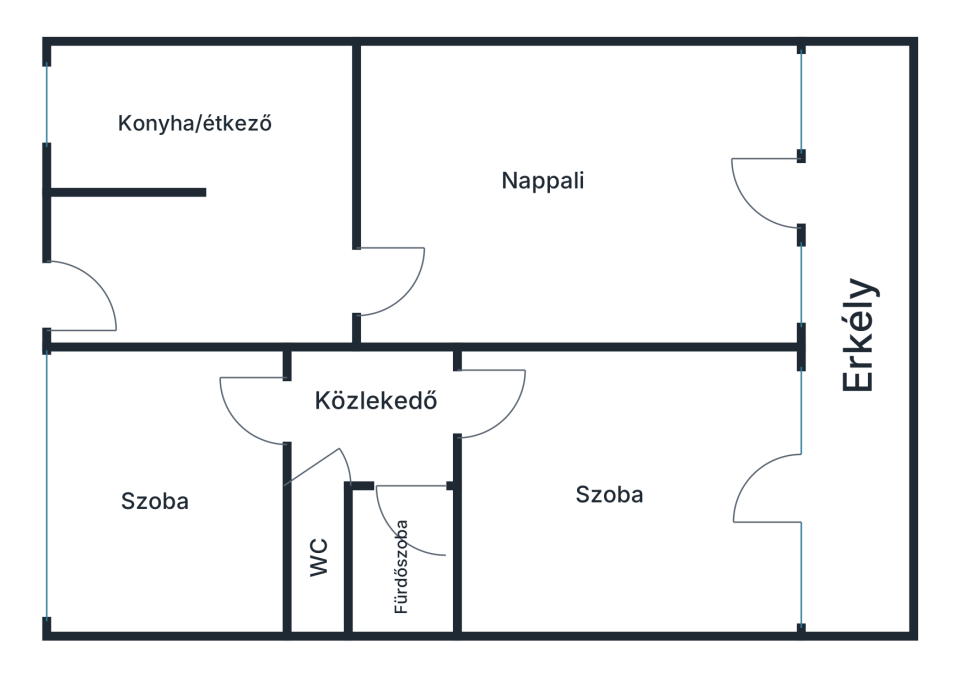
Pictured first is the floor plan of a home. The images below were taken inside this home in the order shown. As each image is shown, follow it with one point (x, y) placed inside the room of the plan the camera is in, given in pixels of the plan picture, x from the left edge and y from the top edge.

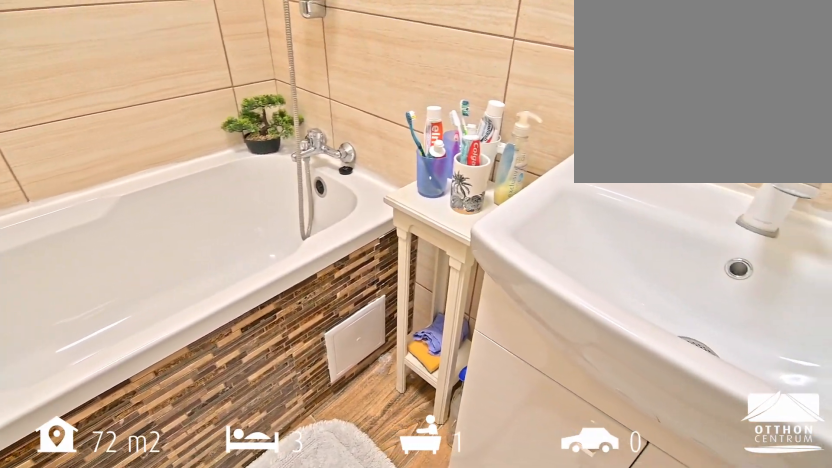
(430, 570)
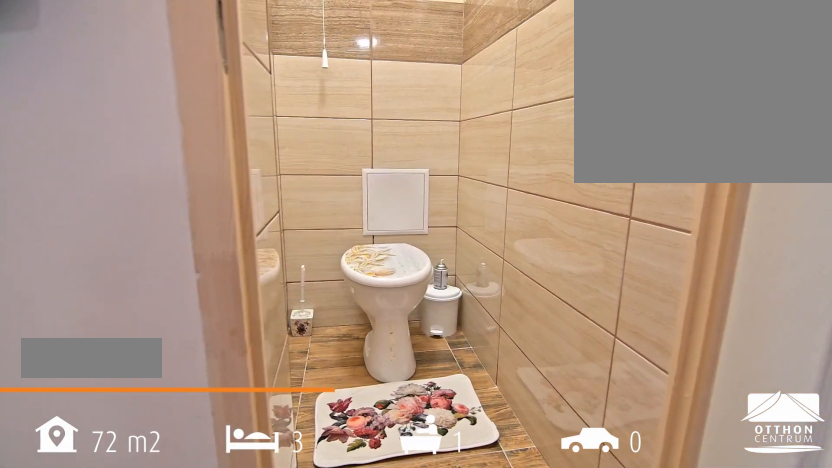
(321, 598)
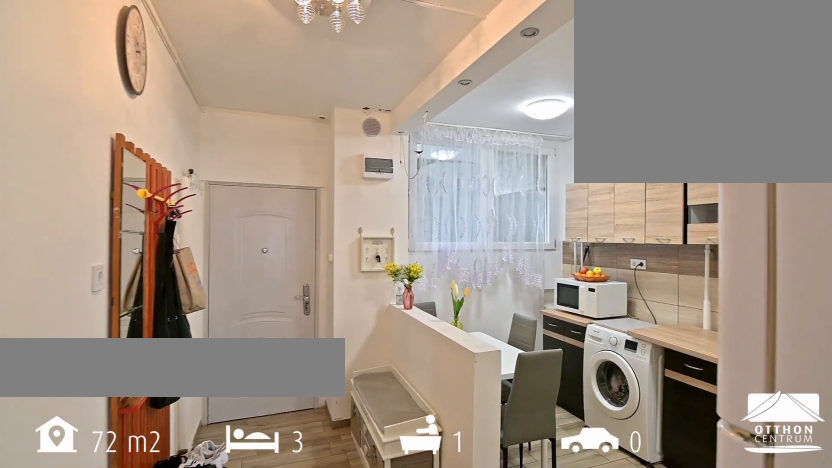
(203, 169)
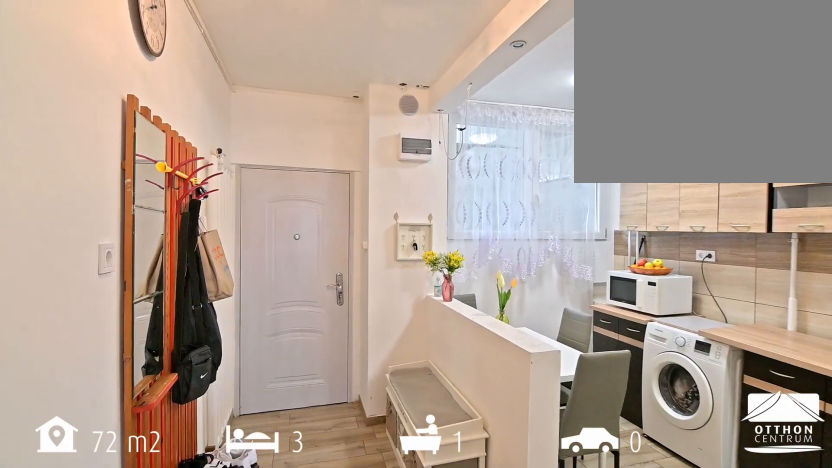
(203, 168)
